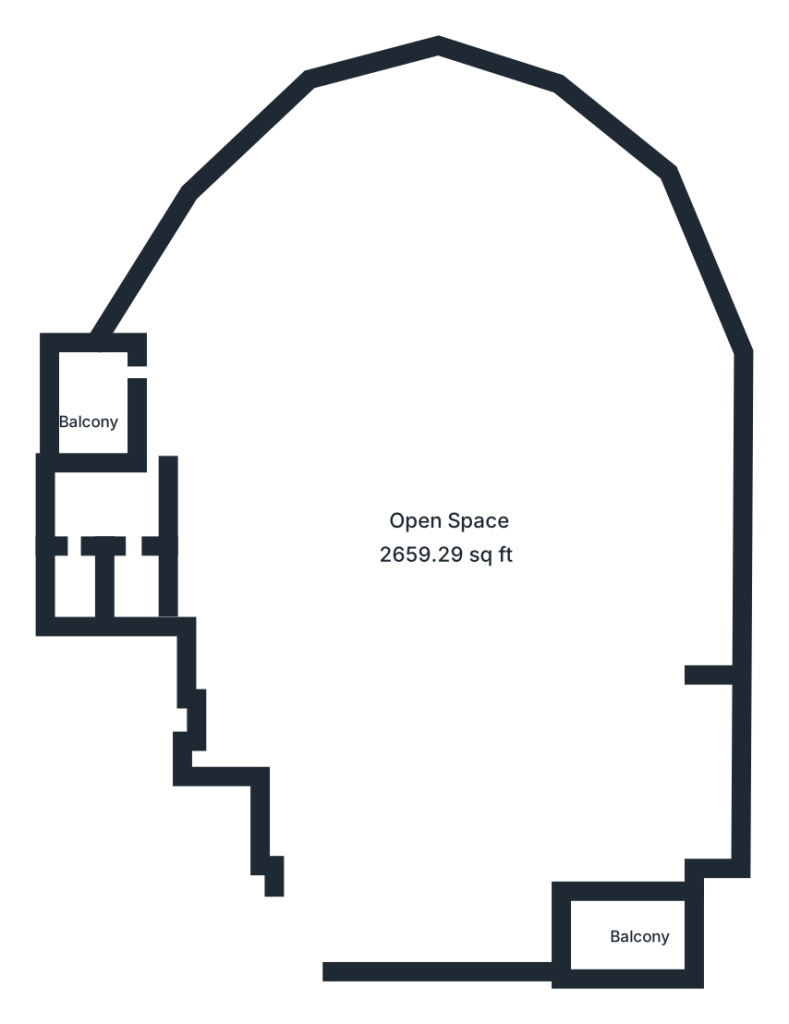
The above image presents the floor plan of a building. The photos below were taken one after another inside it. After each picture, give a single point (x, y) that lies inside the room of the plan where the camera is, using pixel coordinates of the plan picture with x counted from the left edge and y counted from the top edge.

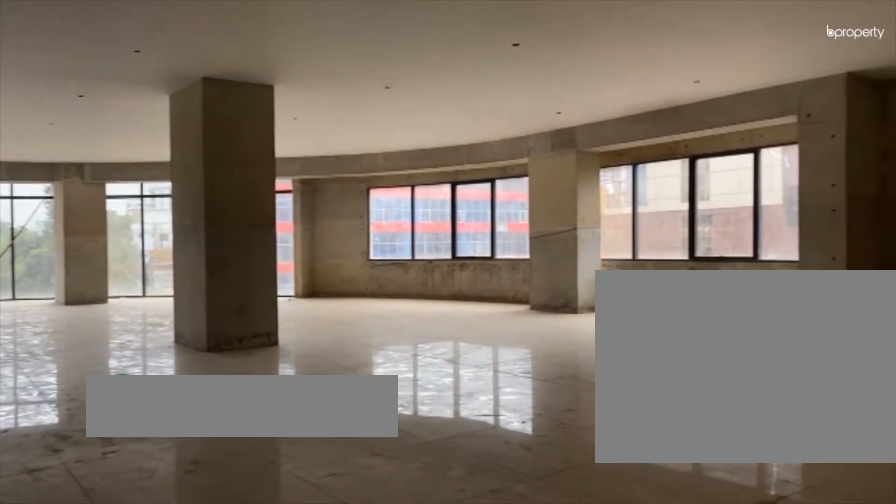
(449, 512)
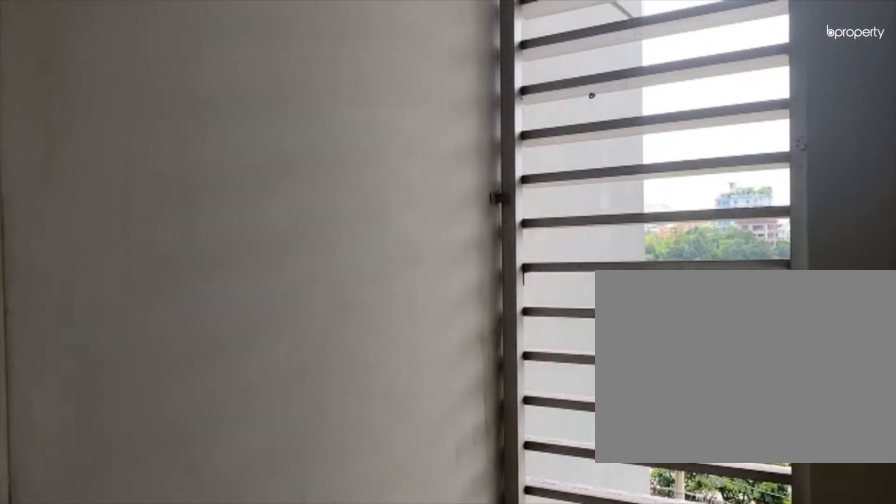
(103, 398)
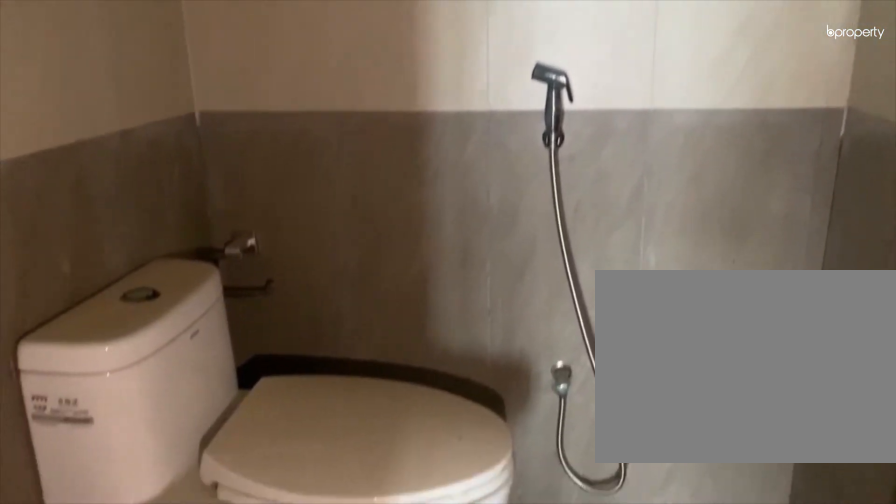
(137, 594)
